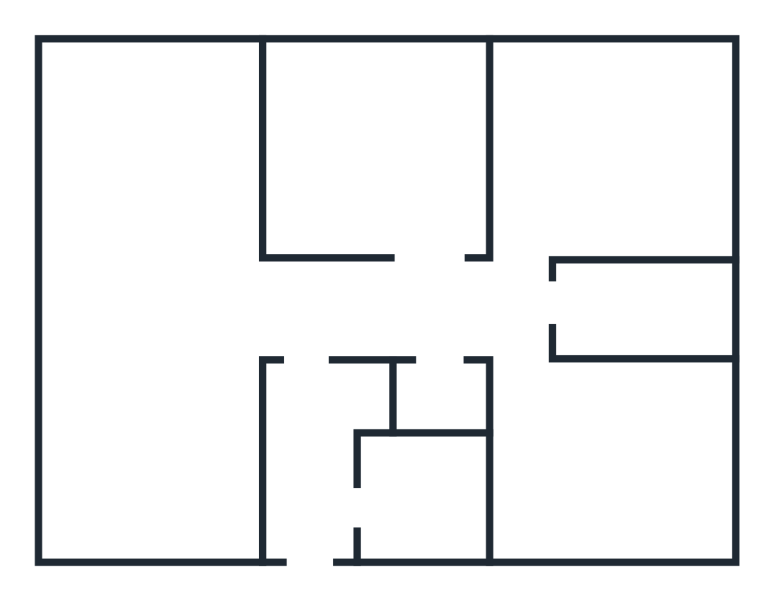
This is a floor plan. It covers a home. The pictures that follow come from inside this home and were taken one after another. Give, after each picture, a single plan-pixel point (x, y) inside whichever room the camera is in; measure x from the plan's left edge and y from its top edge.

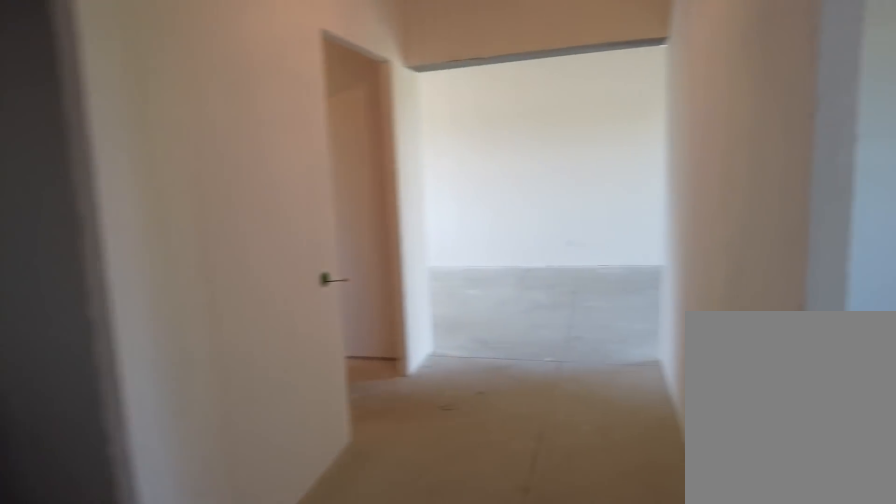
(511, 306)
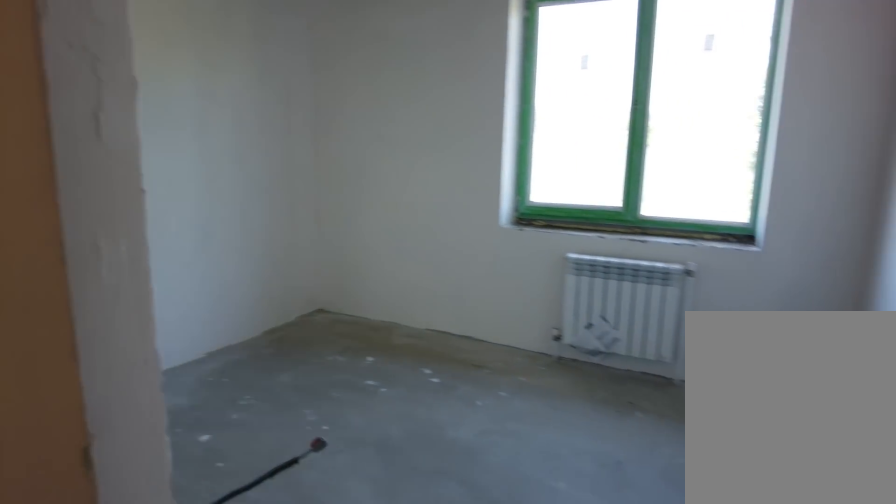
(437, 324)
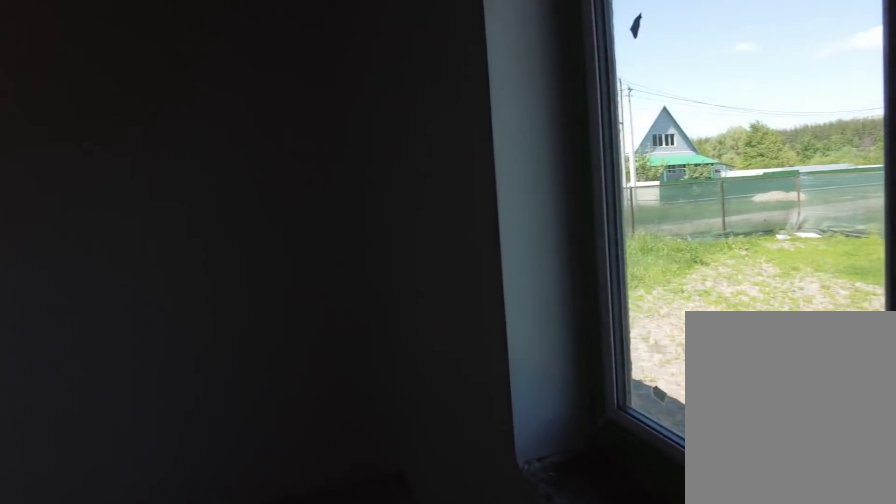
(428, 220)
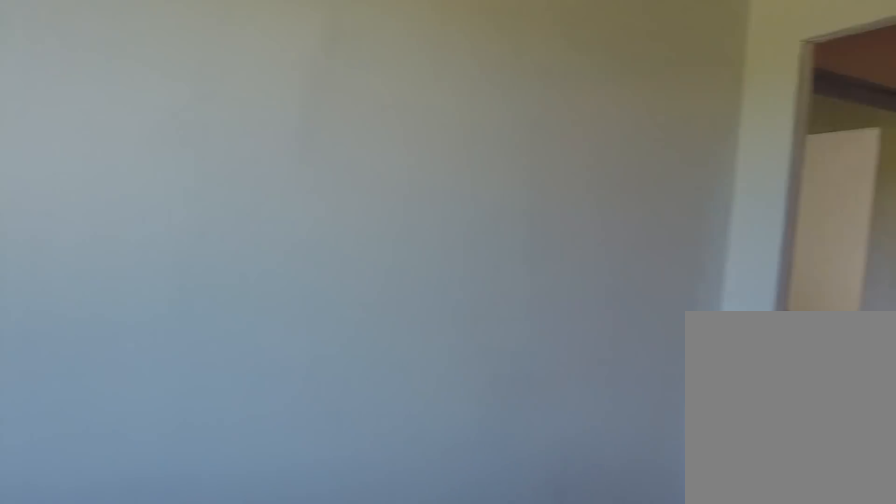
(428, 220)
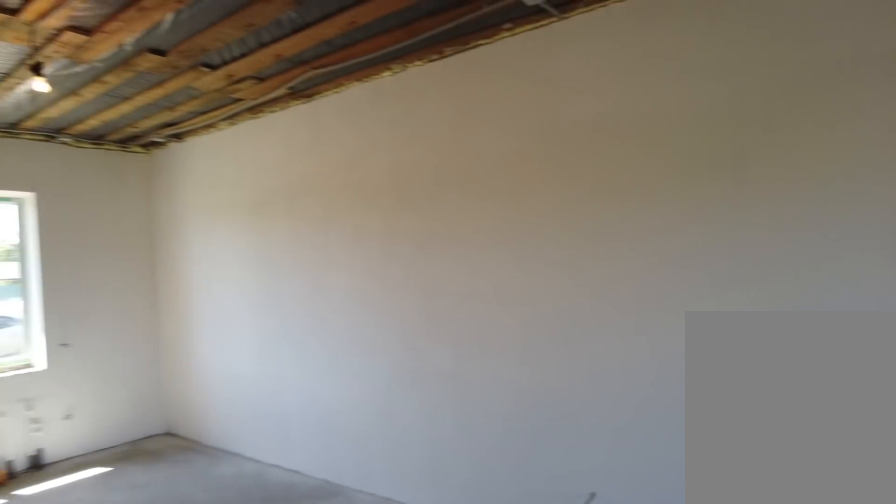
(170, 320)
